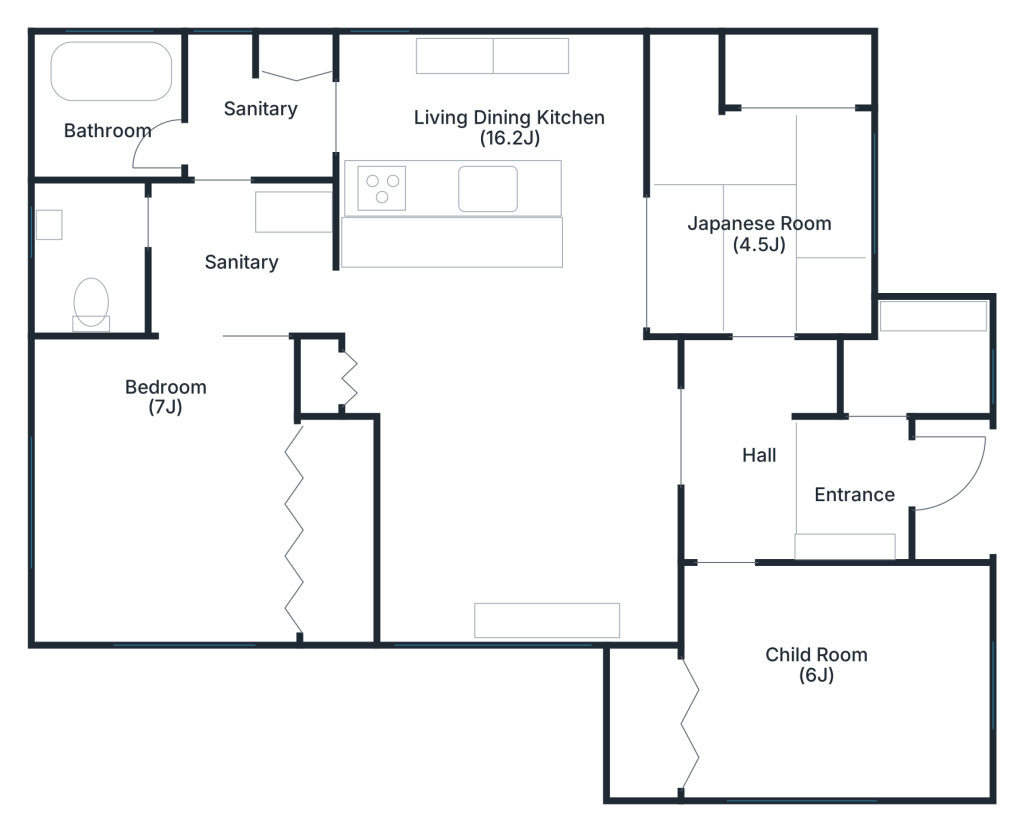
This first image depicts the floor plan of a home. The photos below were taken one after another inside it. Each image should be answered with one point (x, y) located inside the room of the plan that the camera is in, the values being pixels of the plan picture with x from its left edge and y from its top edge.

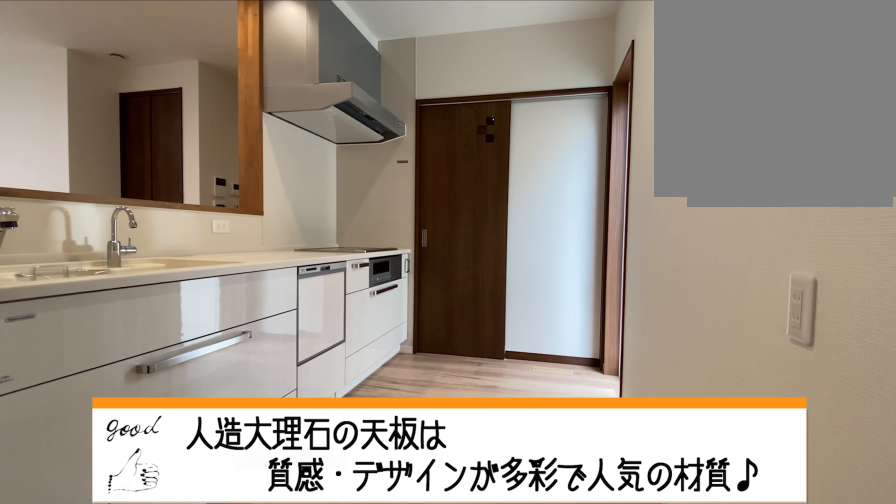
(457, 123)
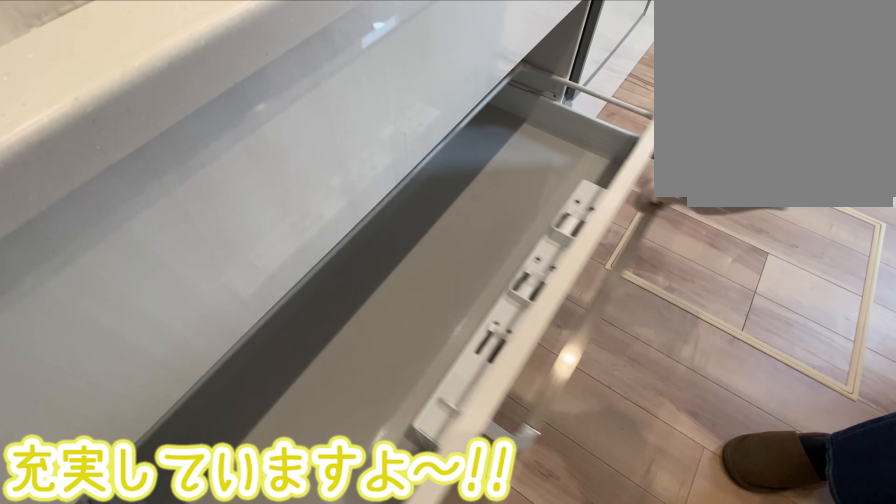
(457, 123)
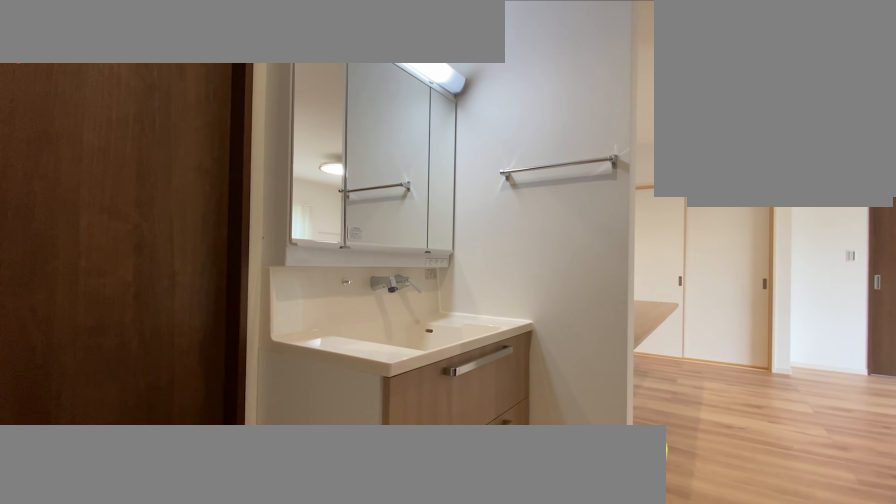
(226, 268)
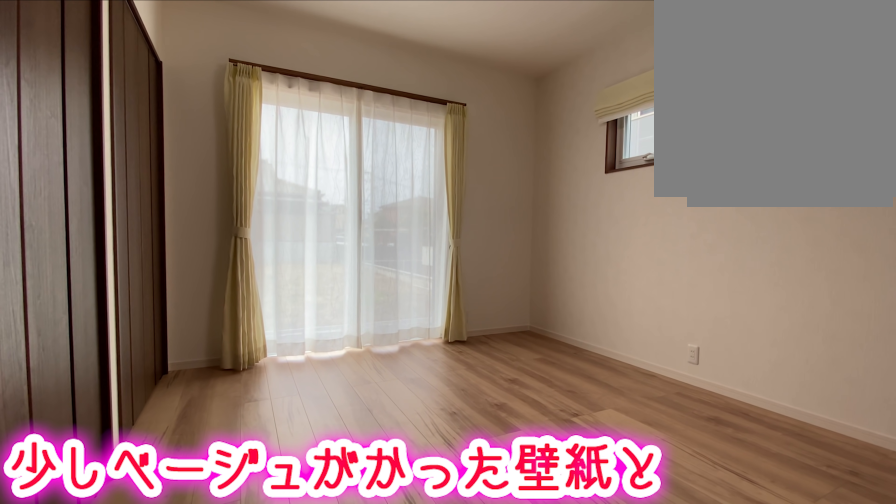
(167, 513)
